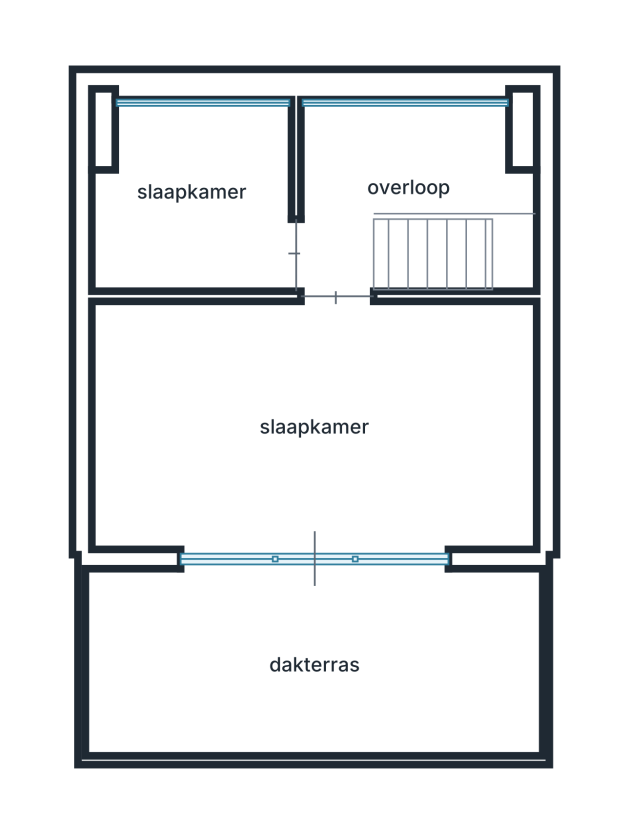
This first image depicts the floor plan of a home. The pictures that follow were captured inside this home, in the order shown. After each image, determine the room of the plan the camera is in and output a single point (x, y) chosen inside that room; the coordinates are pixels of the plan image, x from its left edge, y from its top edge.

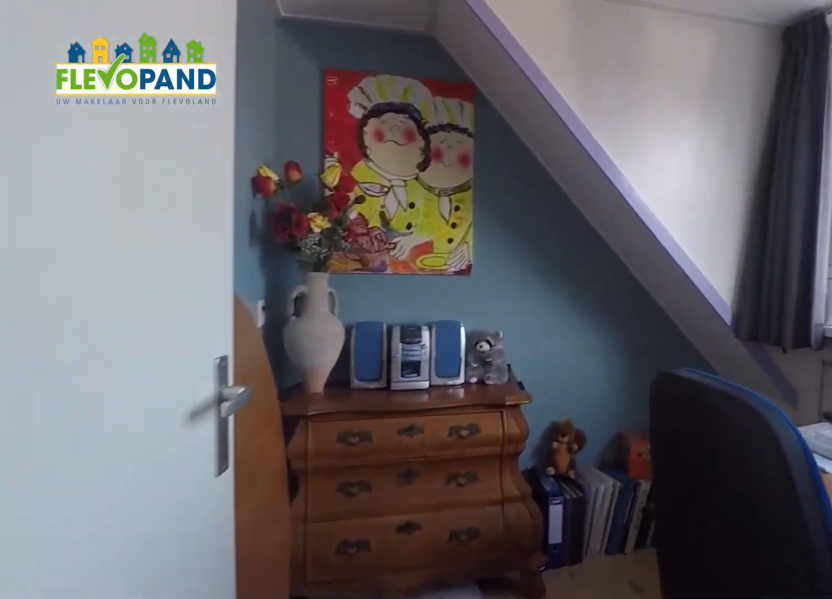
(197, 201)
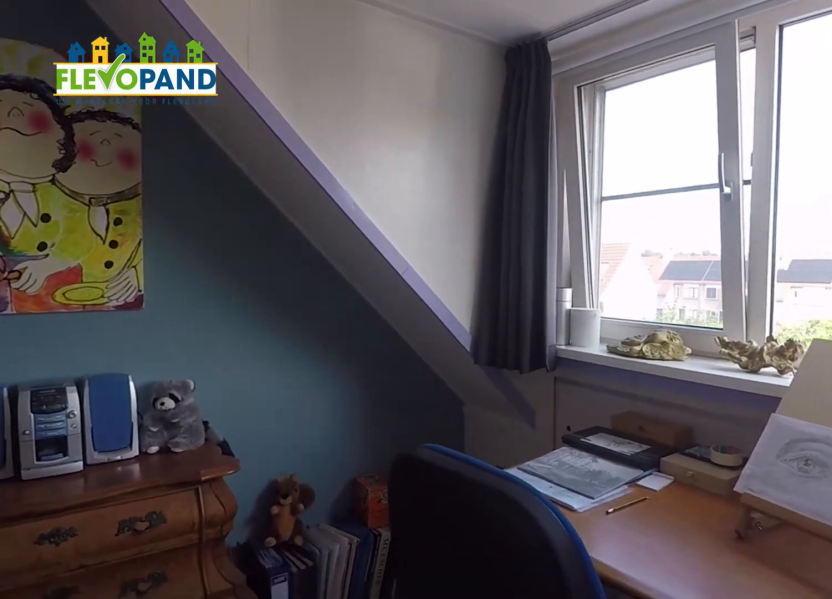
(197, 201)
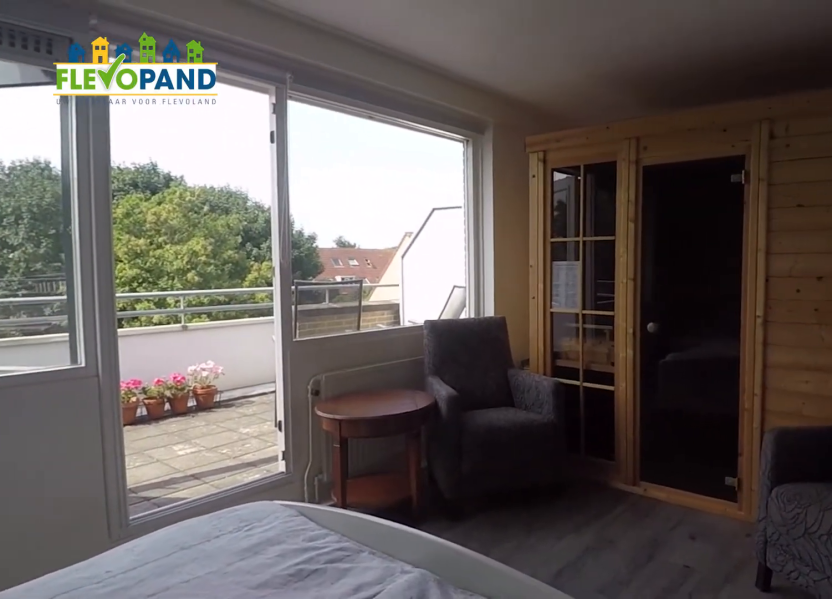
(313, 426)
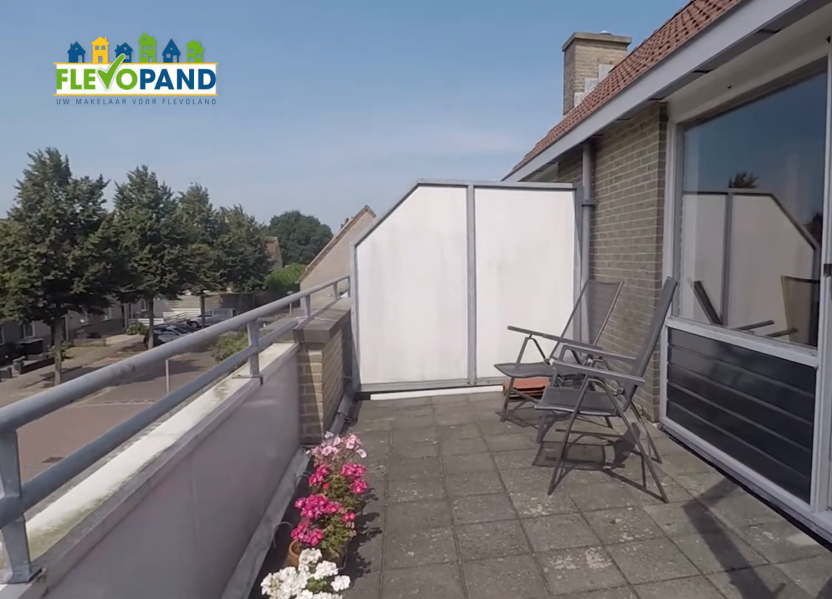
(313, 663)
